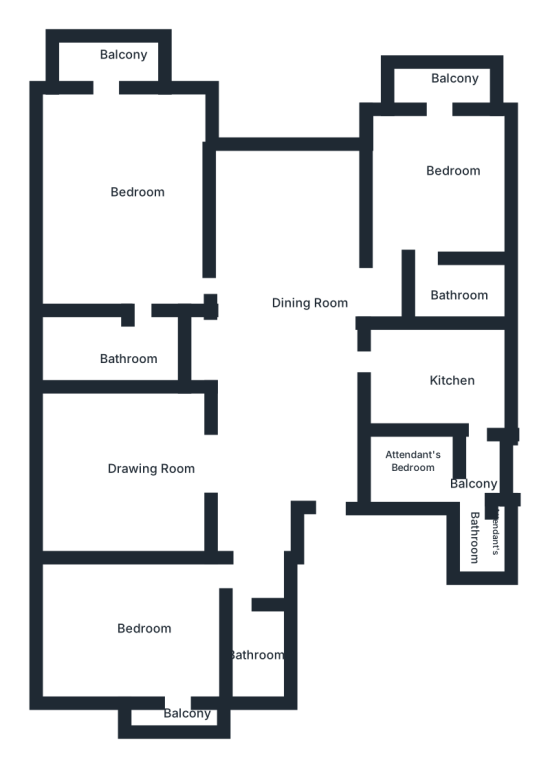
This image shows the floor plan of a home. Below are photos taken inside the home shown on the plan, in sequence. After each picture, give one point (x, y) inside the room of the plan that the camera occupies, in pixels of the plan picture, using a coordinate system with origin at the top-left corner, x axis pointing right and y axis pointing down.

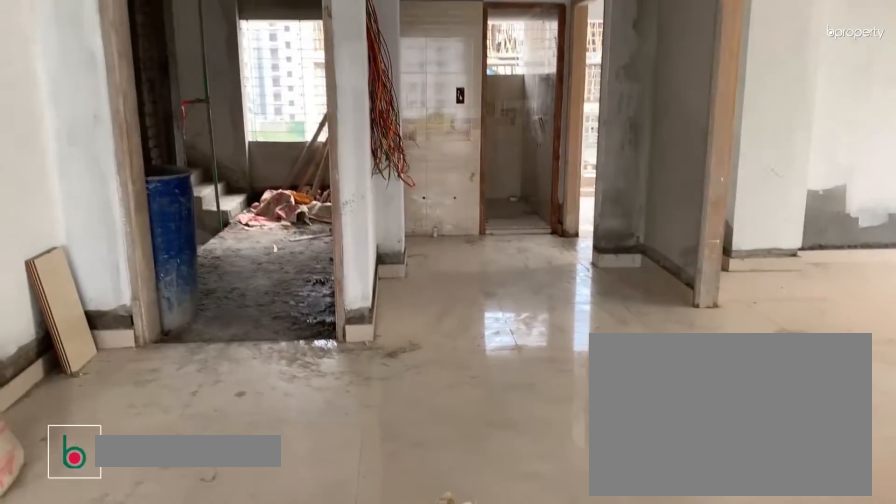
(294, 337)
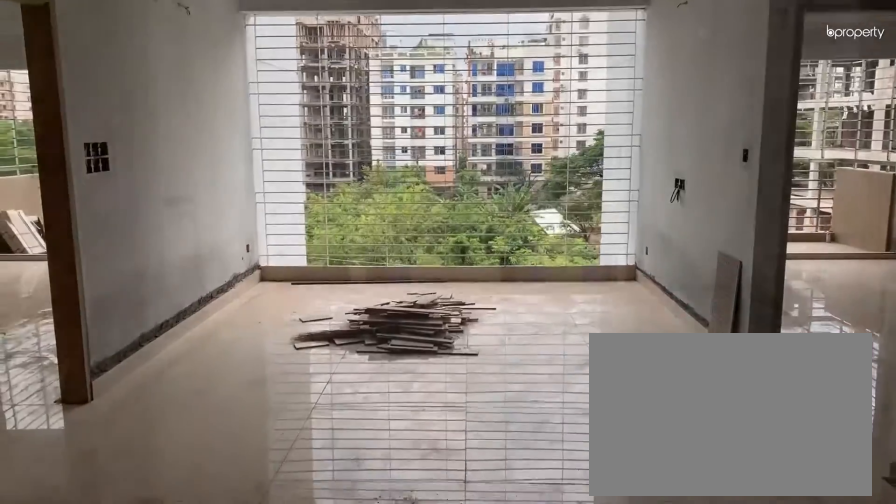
(294, 337)
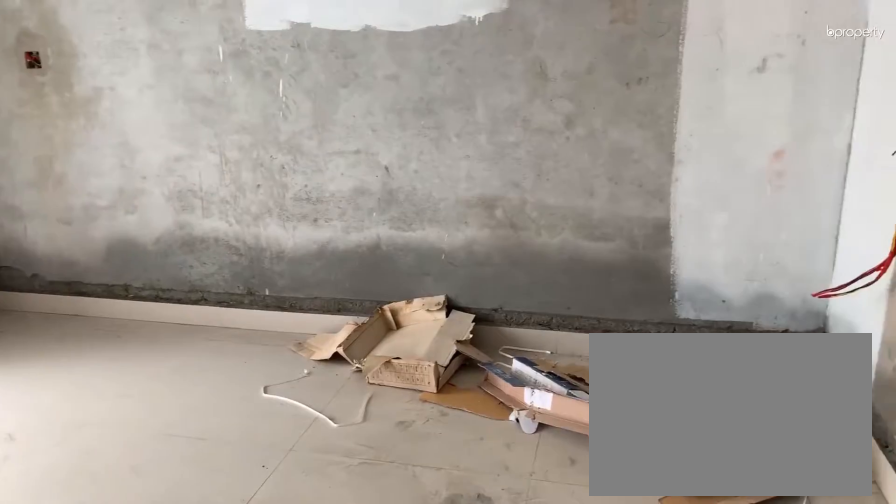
(121, 466)
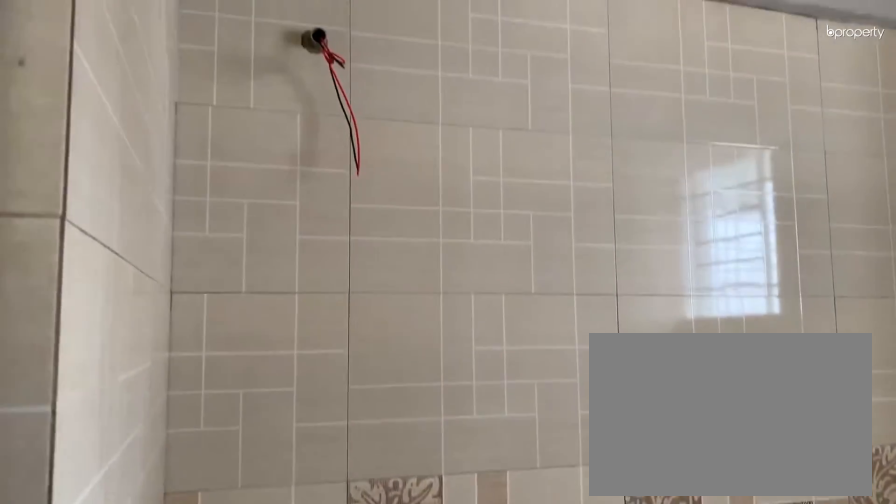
(244, 649)
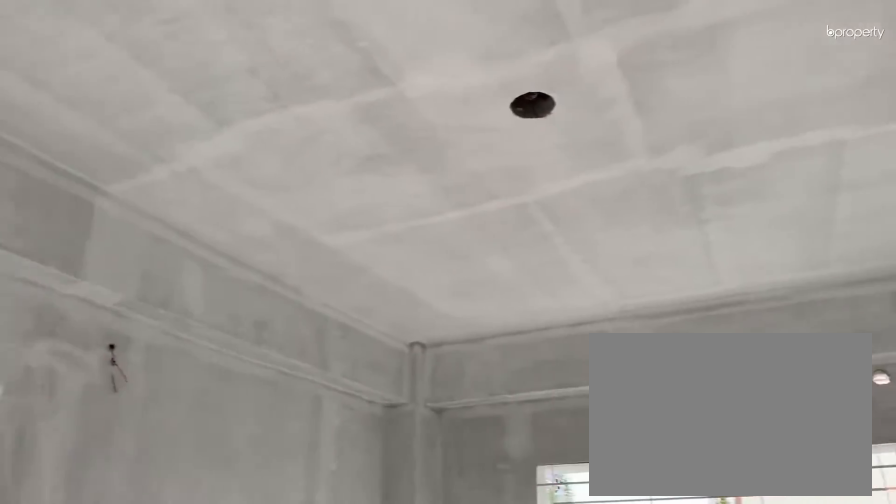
(162, 626)
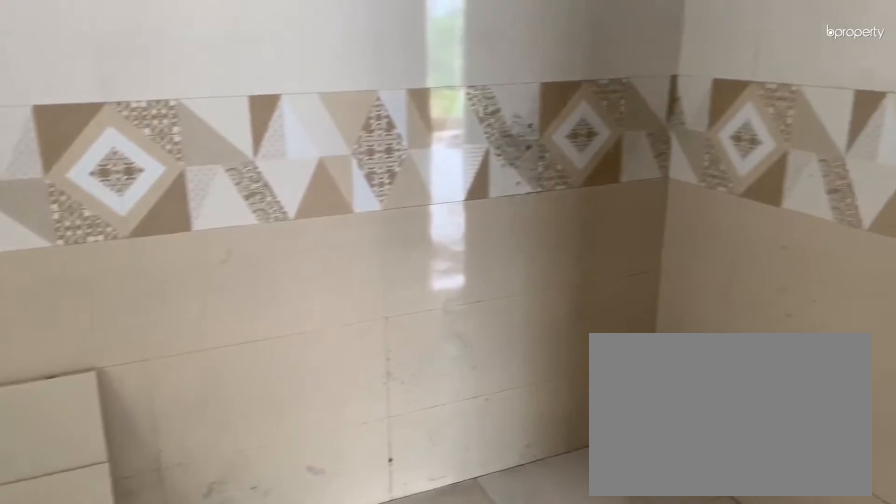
(442, 367)
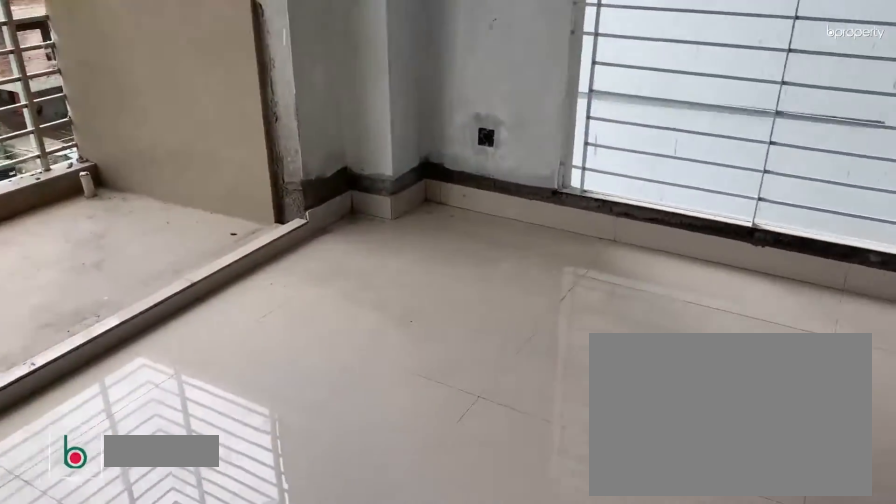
(440, 192)
